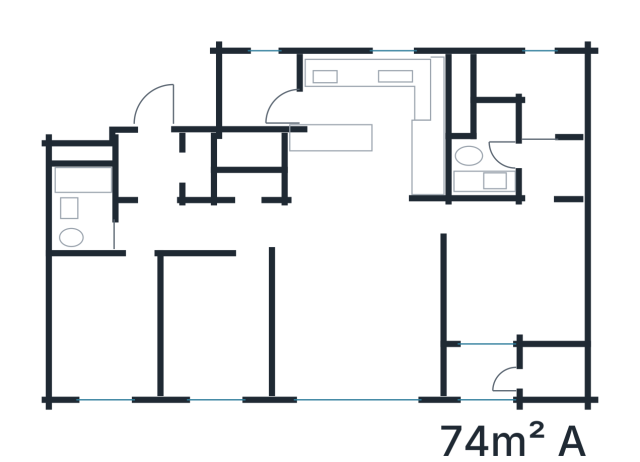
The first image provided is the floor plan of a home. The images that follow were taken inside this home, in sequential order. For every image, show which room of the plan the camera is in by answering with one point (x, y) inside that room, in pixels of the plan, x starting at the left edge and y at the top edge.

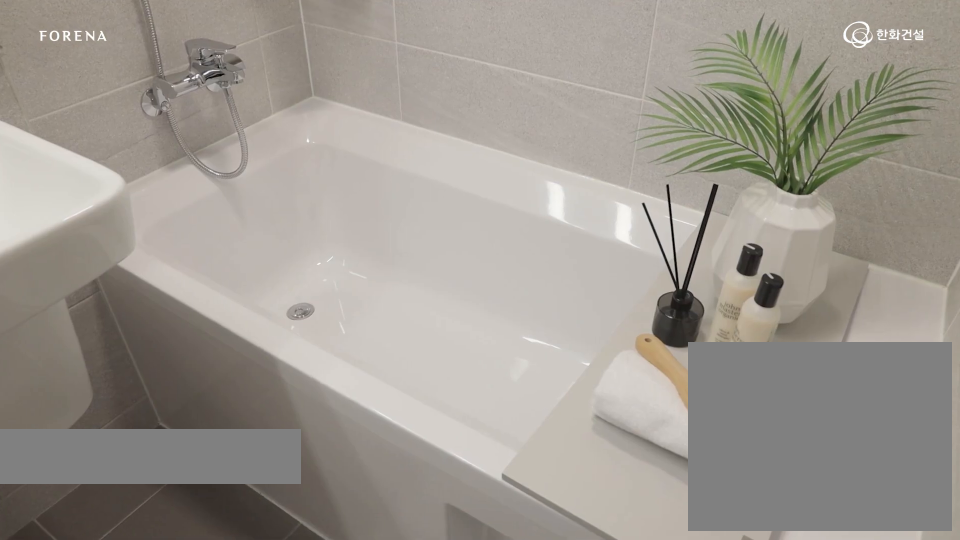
(107, 231)
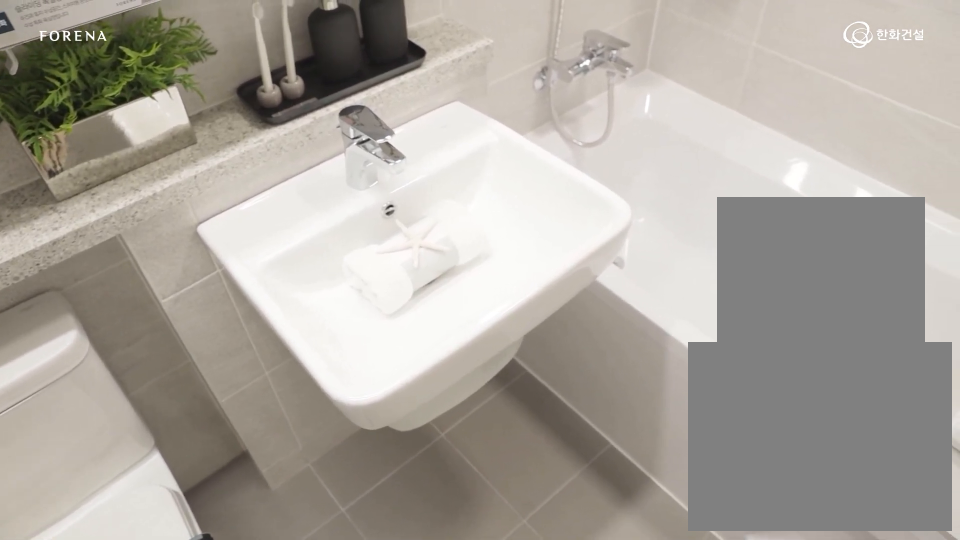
(107, 231)
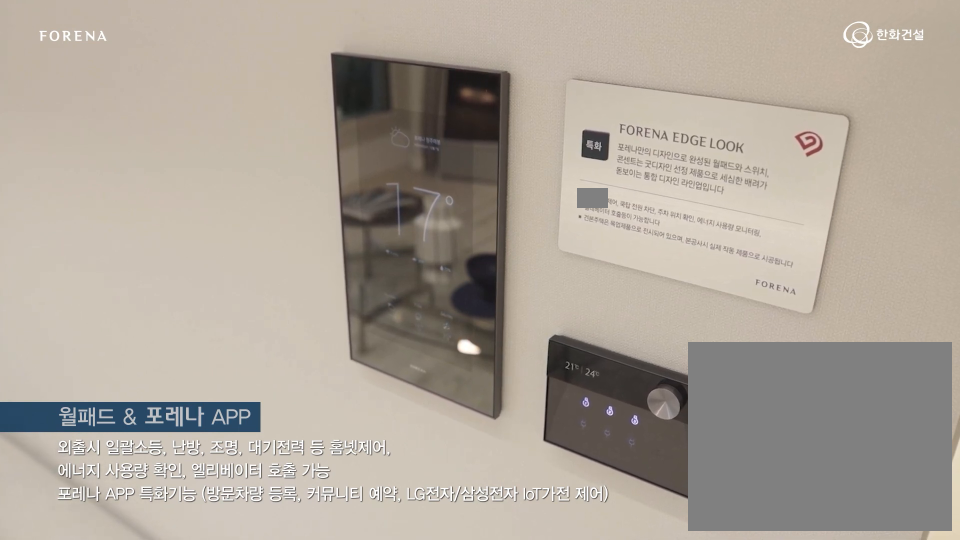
(363, 308)
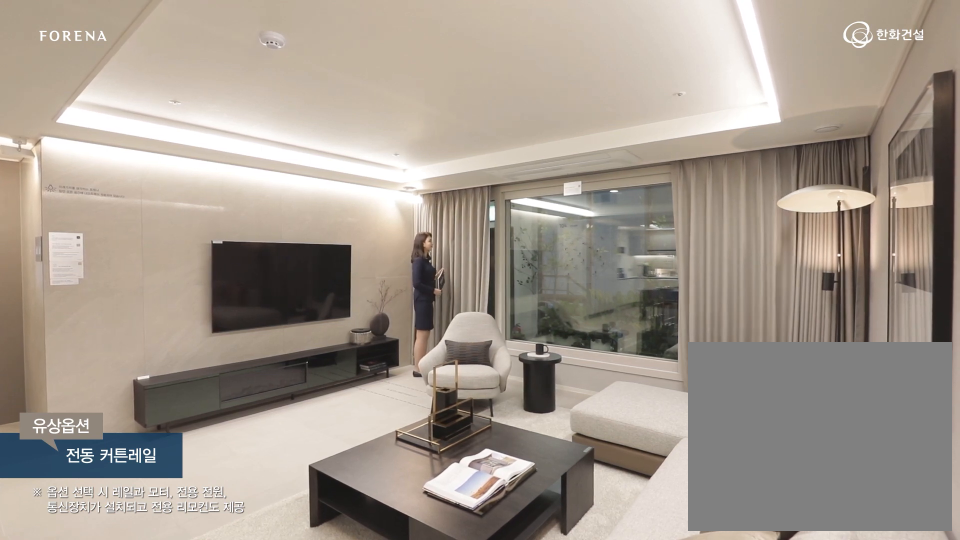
(363, 308)
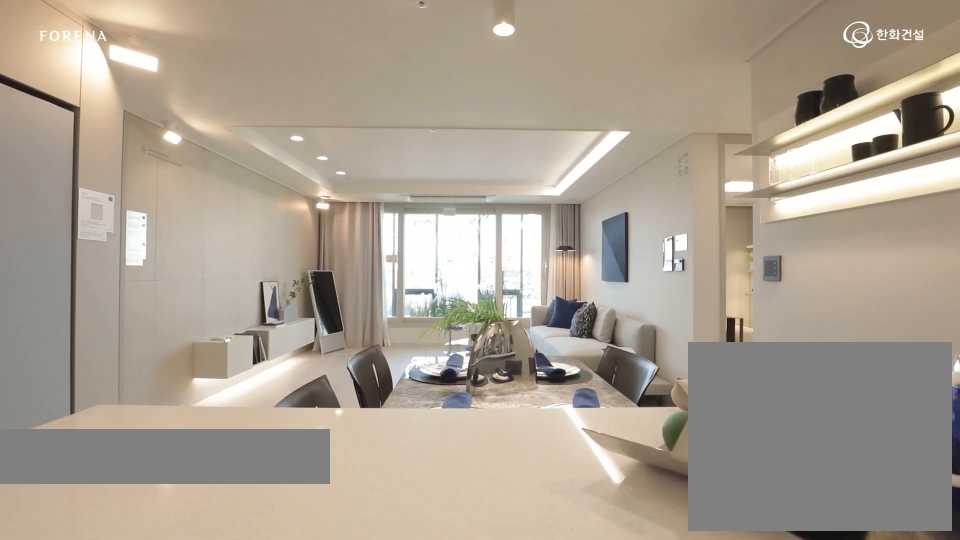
(351, 179)
